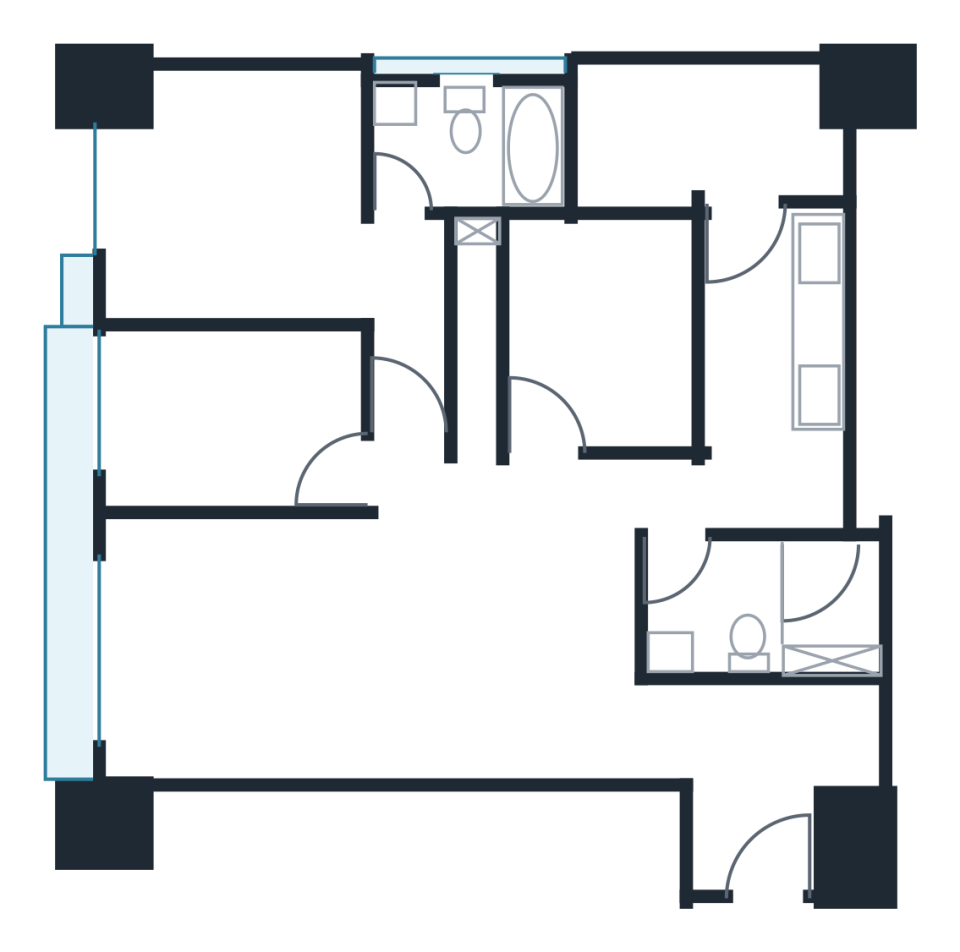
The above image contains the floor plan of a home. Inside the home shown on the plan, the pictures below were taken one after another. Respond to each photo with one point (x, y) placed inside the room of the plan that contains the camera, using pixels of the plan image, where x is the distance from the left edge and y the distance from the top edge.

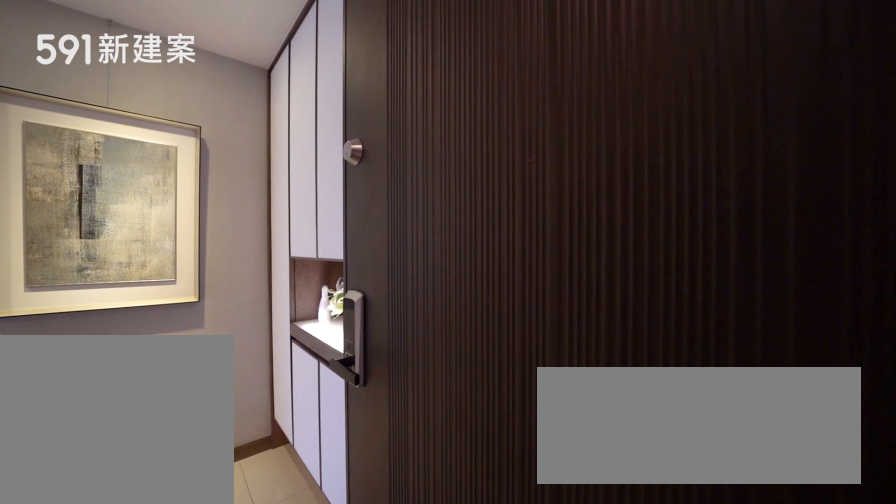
(757, 843)
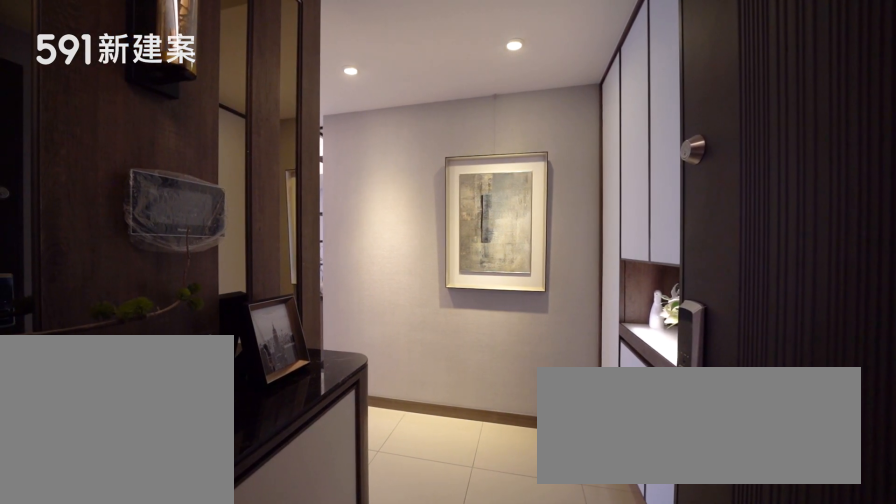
(757, 843)
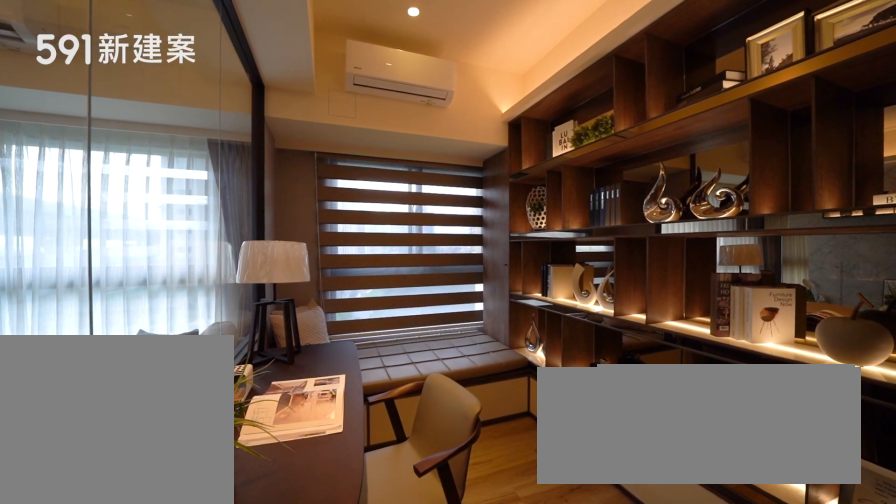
(226, 413)
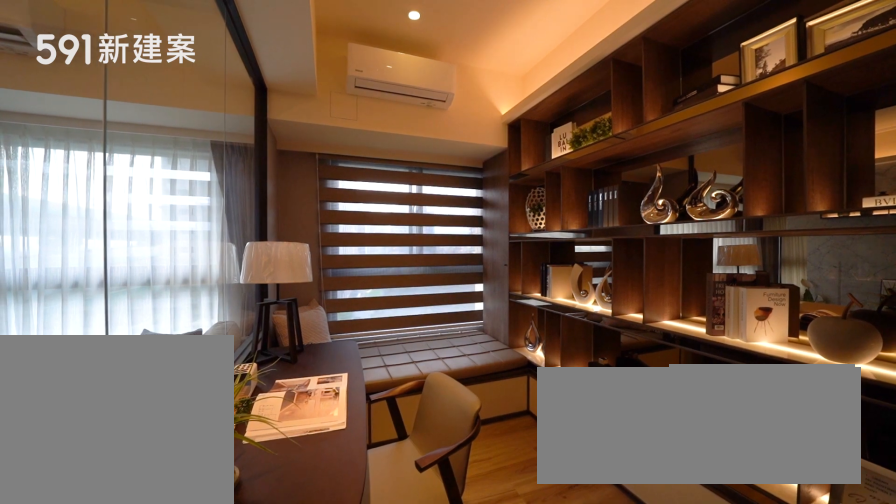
(226, 413)
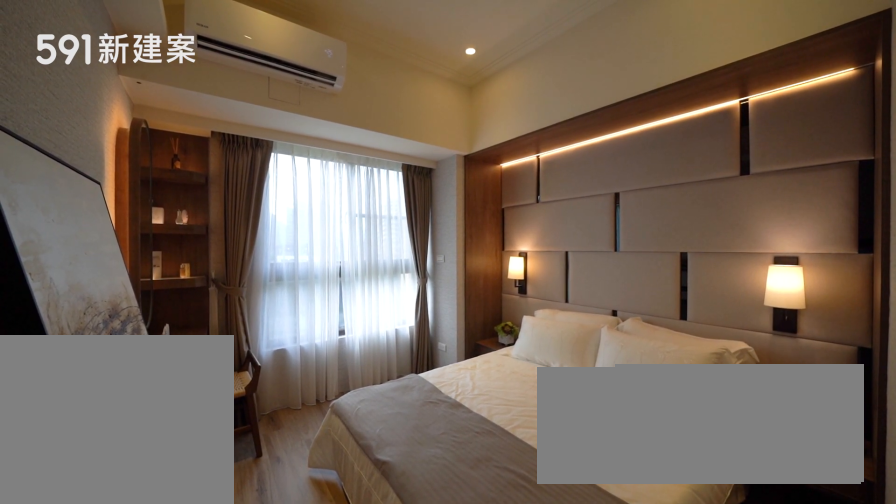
(287, 232)
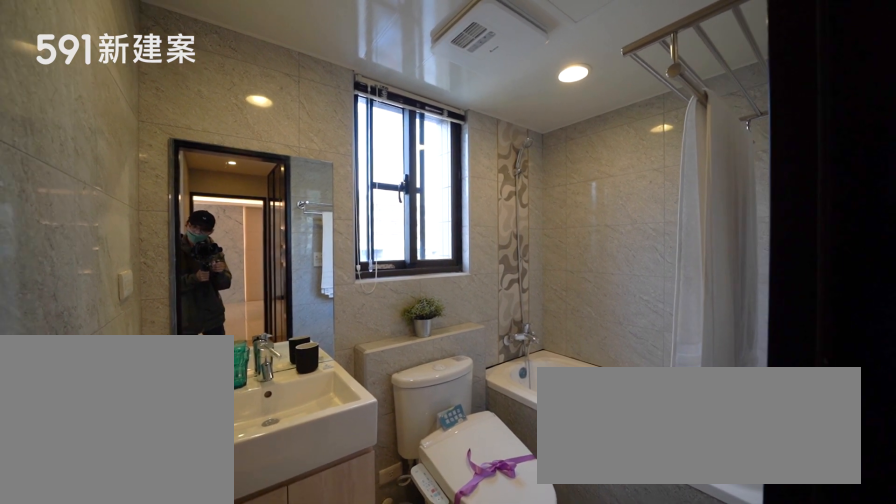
(479, 137)
